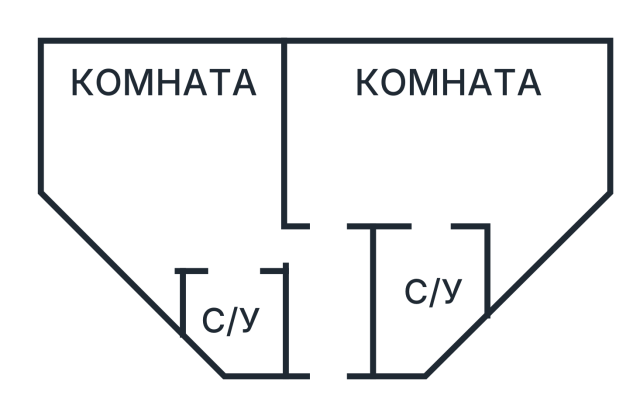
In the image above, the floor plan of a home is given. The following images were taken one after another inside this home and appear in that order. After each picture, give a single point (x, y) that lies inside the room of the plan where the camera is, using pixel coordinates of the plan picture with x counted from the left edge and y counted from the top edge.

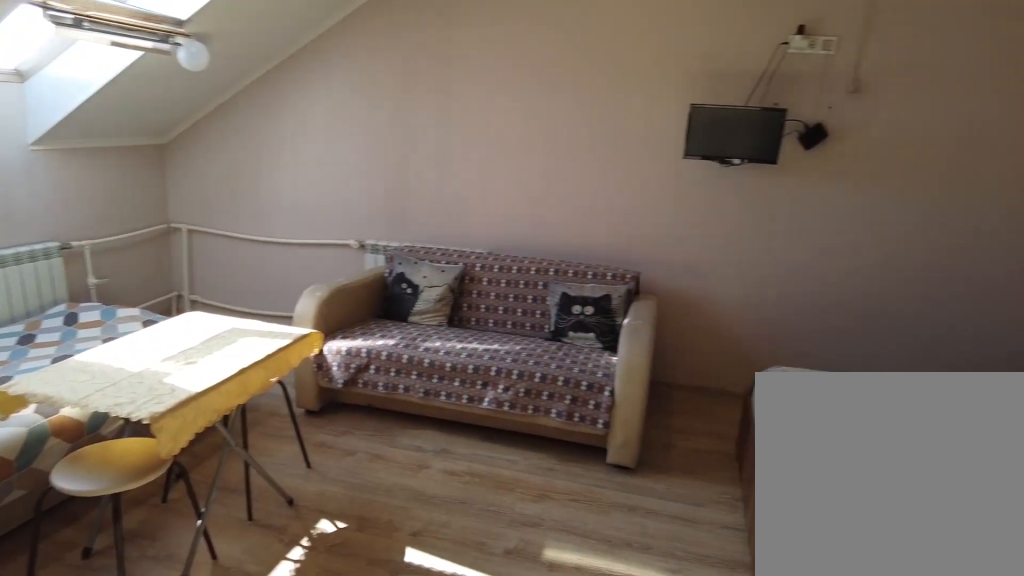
(209, 215)
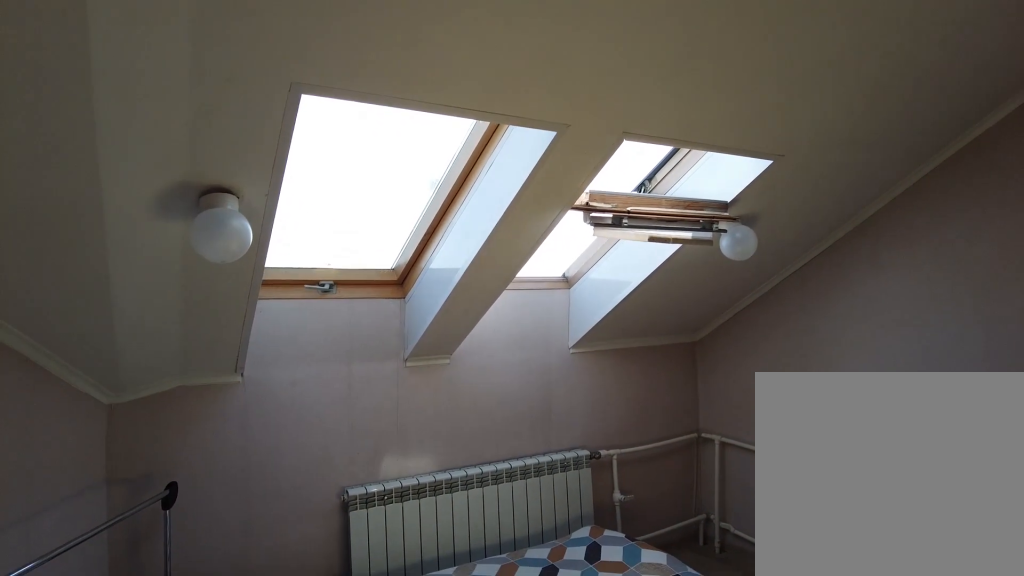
(209, 215)
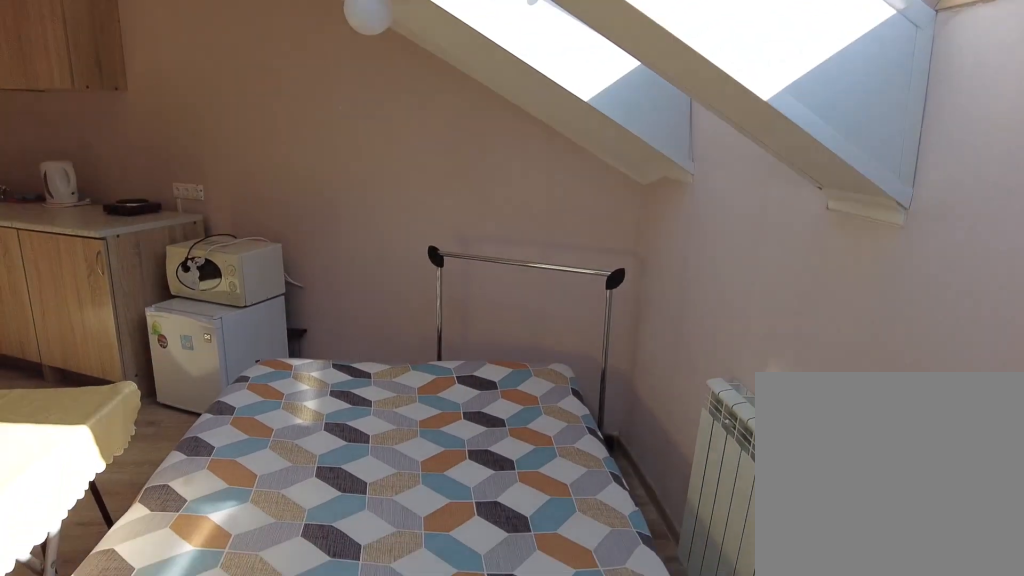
(237, 105)
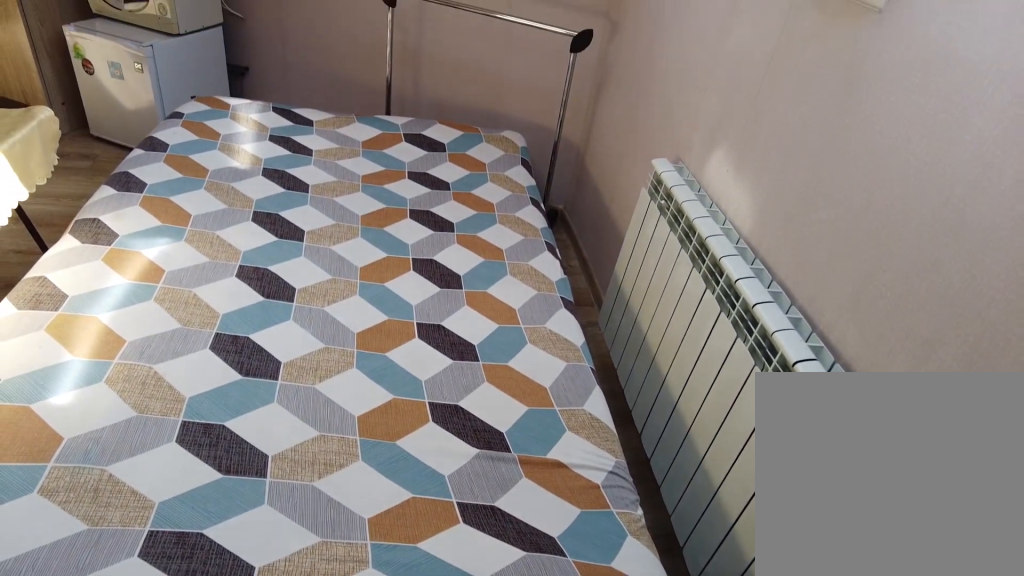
(237, 105)
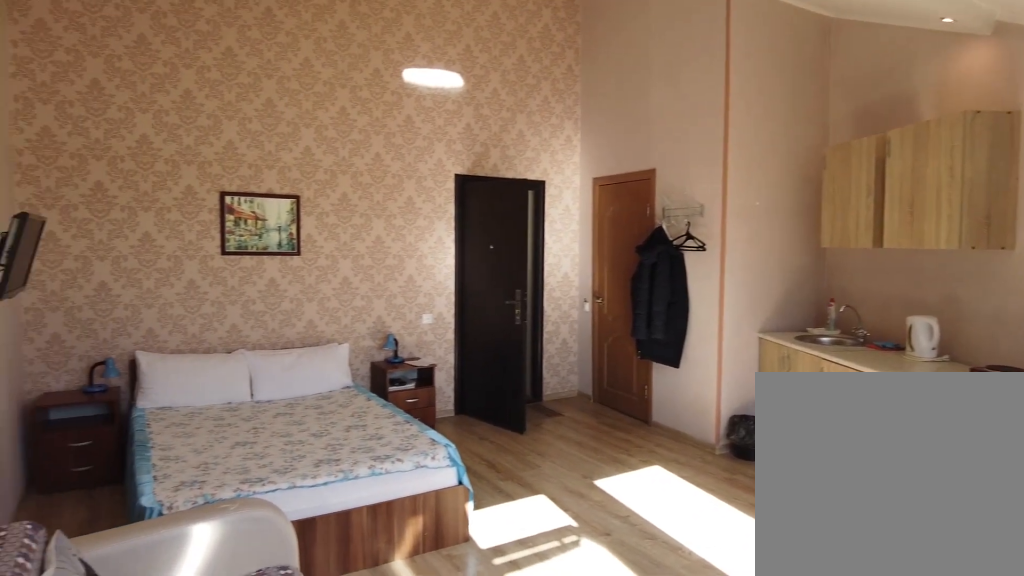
(237, 105)
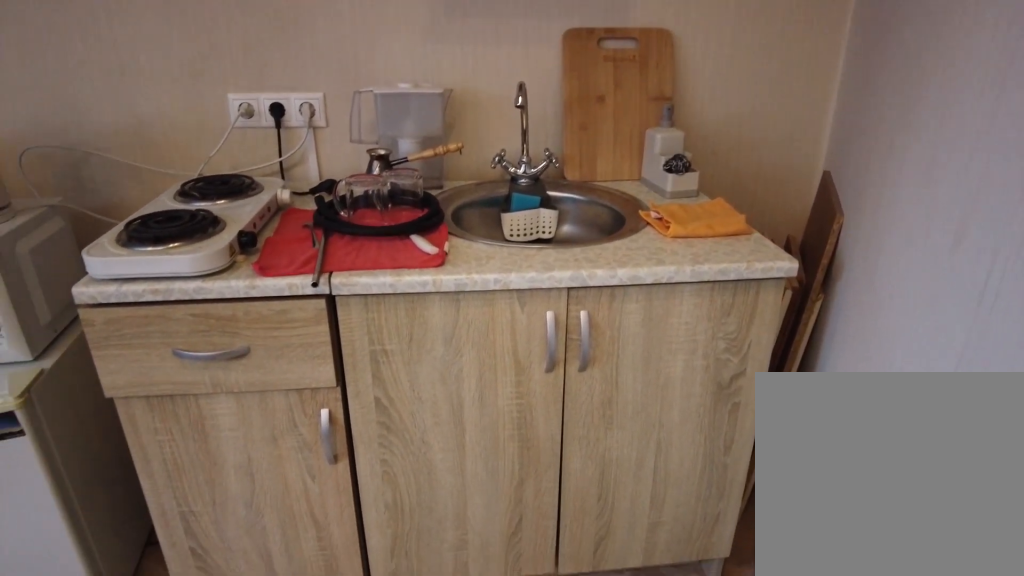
(359, 194)
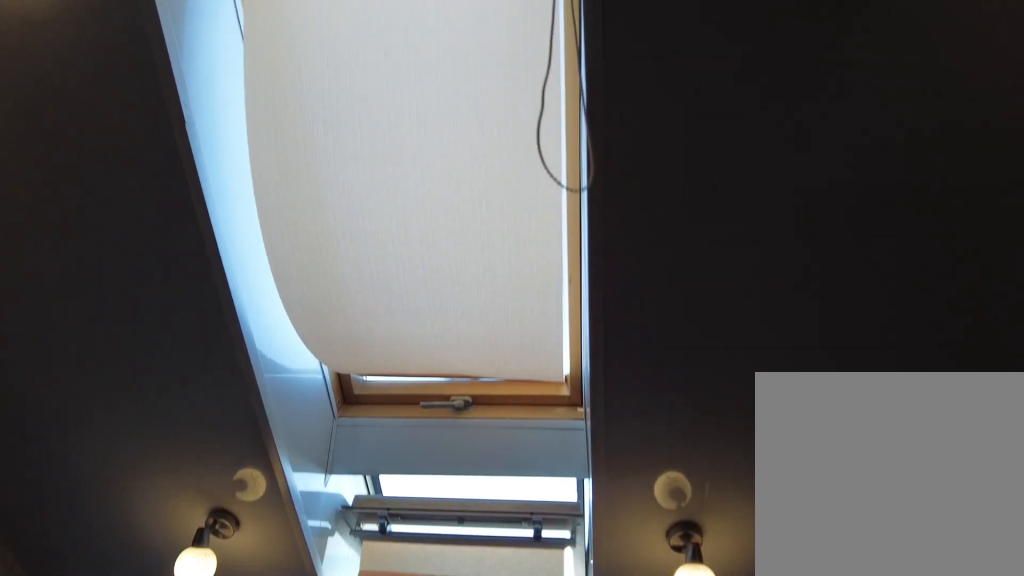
(435, 202)
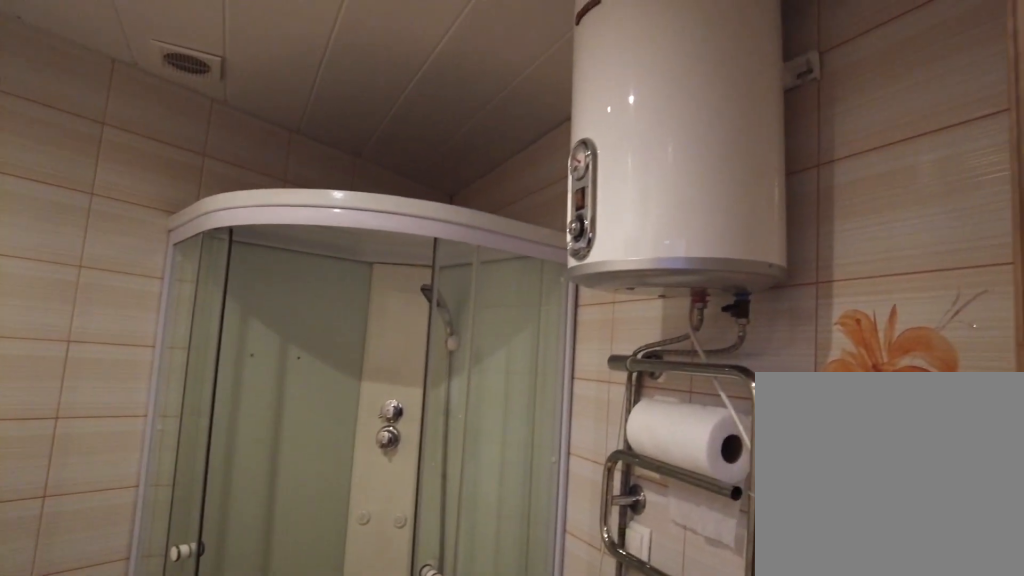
(441, 265)
